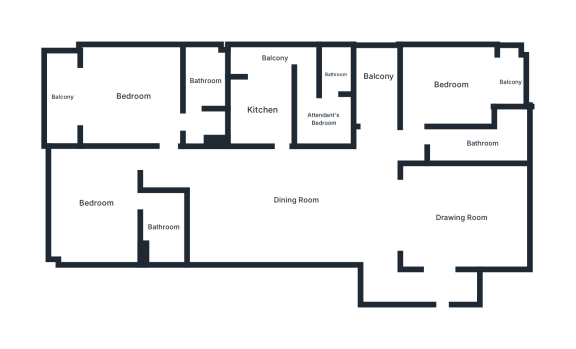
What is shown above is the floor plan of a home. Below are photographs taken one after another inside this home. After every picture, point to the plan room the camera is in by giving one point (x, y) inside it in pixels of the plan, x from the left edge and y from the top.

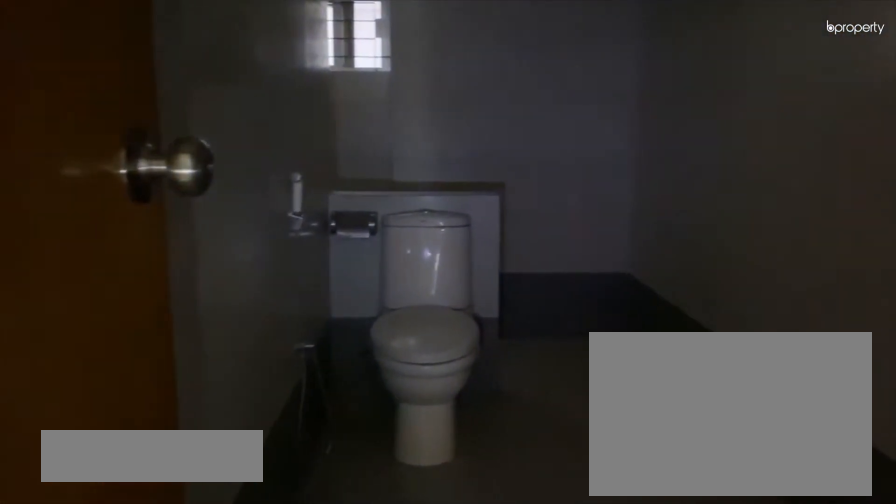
(482, 144)
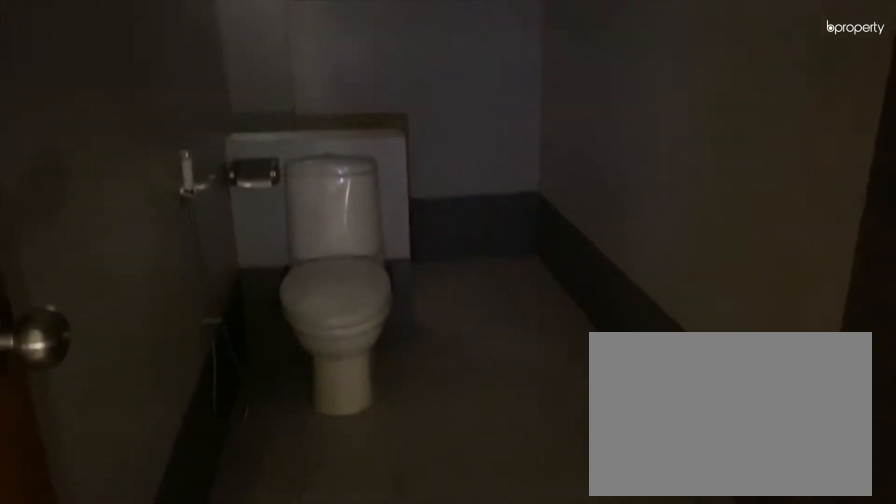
(482, 144)
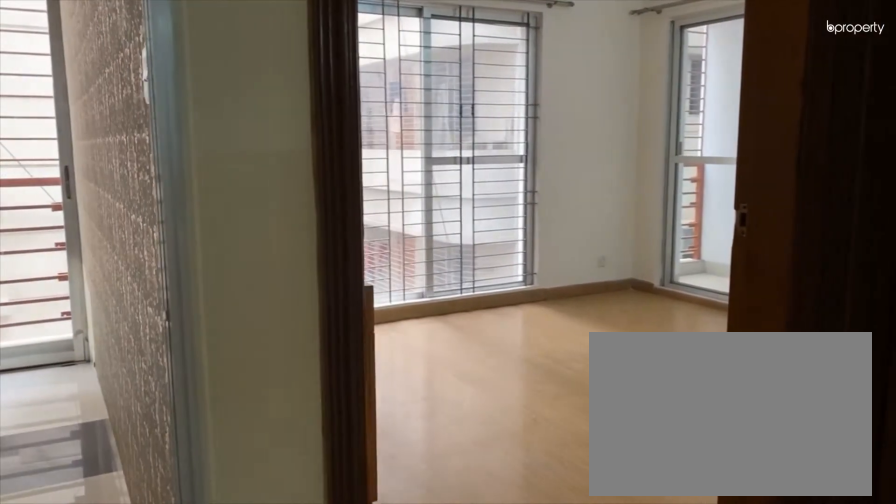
(415, 123)
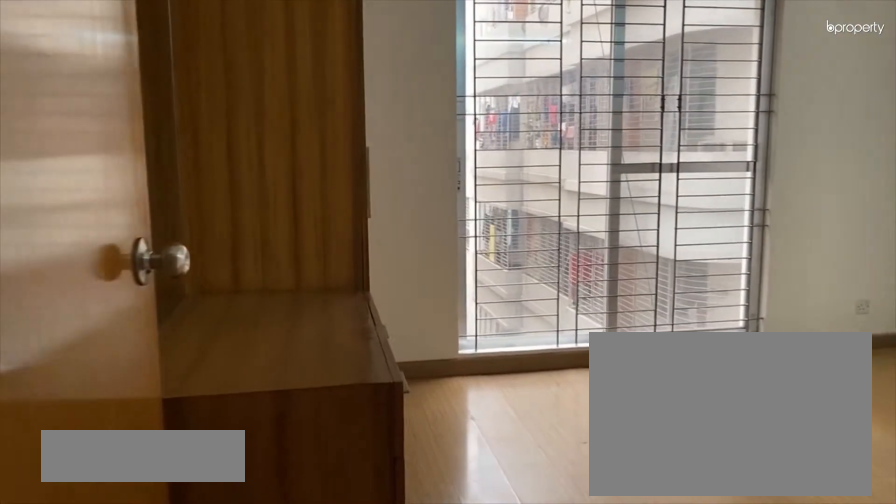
(450, 84)
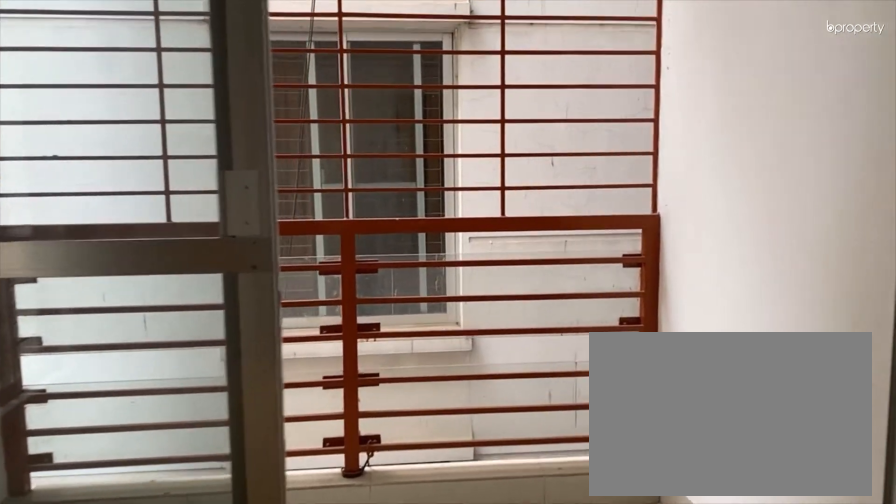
(485, 82)
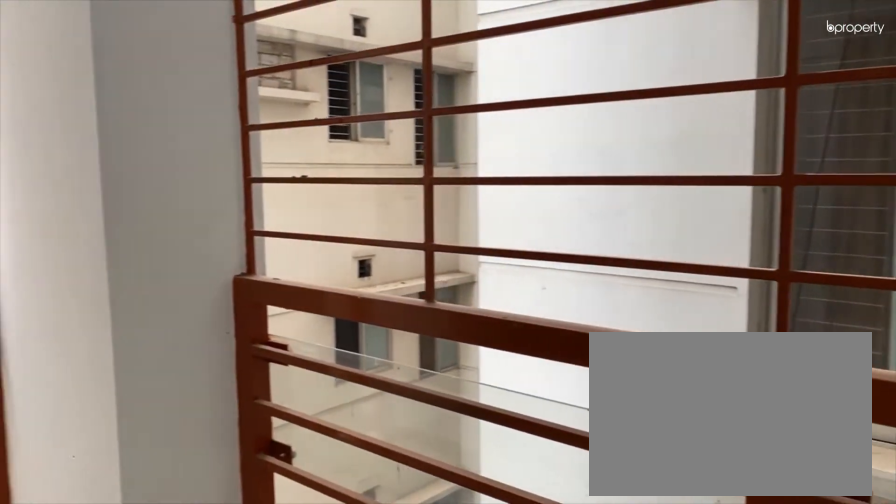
(510, 81)
